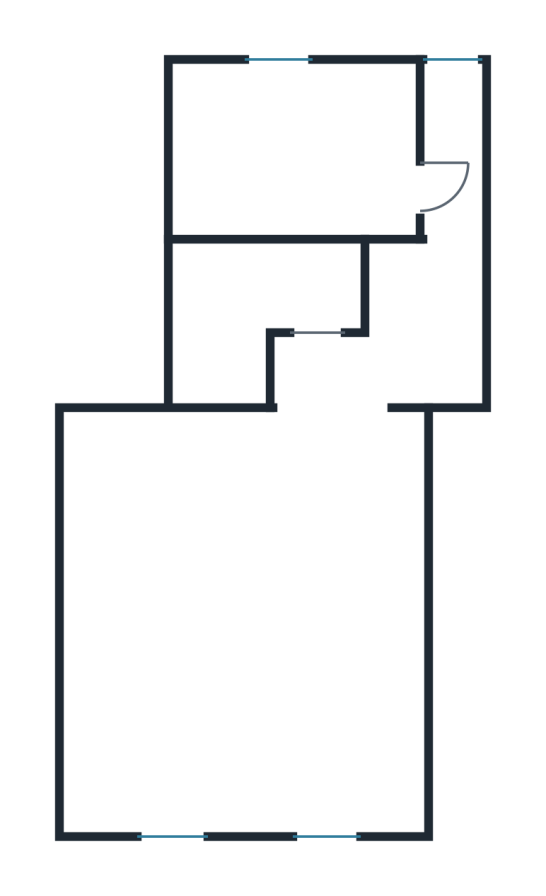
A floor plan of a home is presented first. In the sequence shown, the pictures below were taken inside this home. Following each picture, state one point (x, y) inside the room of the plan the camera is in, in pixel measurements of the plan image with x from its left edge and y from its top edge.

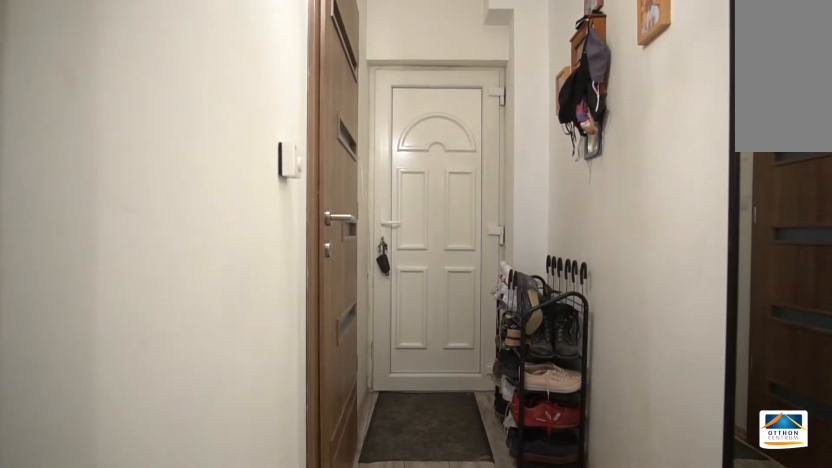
(450, 260)
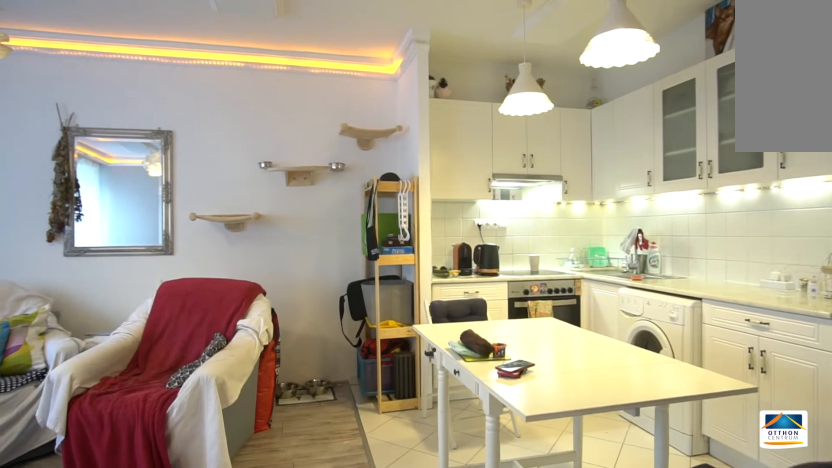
(254, 625)
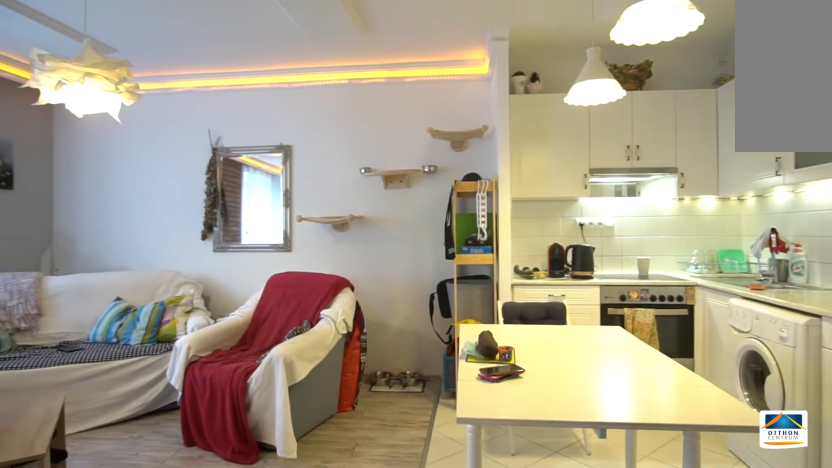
(254, 625)
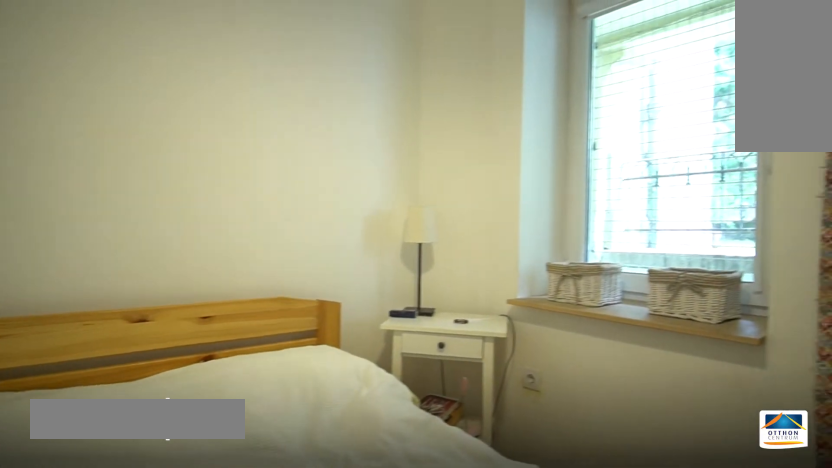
(280, 139)
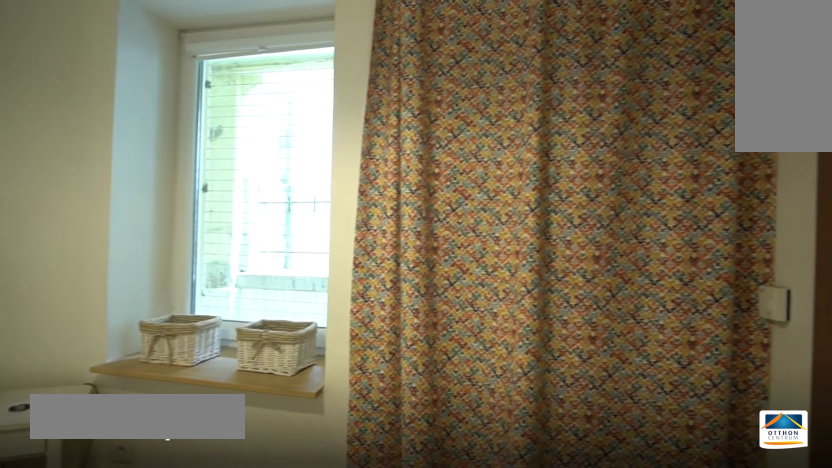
(279, 138)
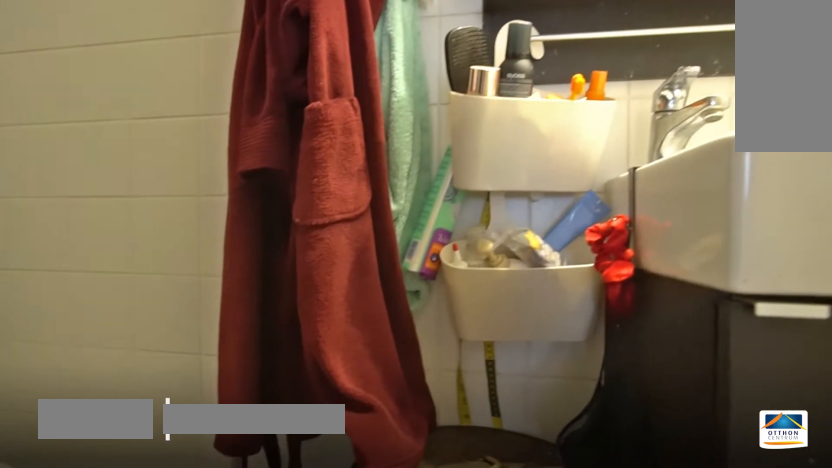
(269, 291)
